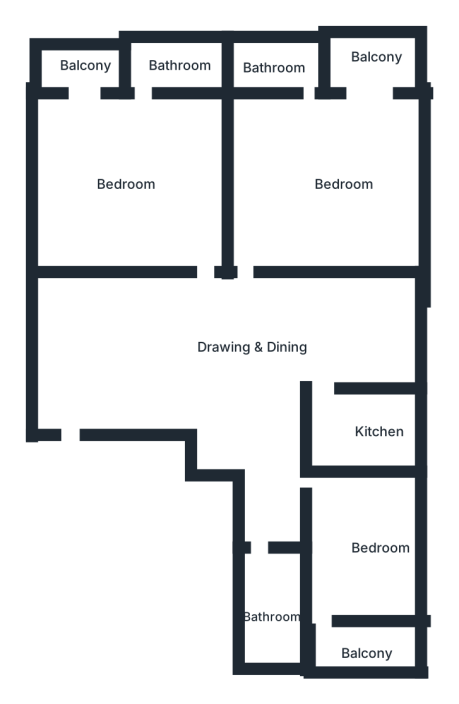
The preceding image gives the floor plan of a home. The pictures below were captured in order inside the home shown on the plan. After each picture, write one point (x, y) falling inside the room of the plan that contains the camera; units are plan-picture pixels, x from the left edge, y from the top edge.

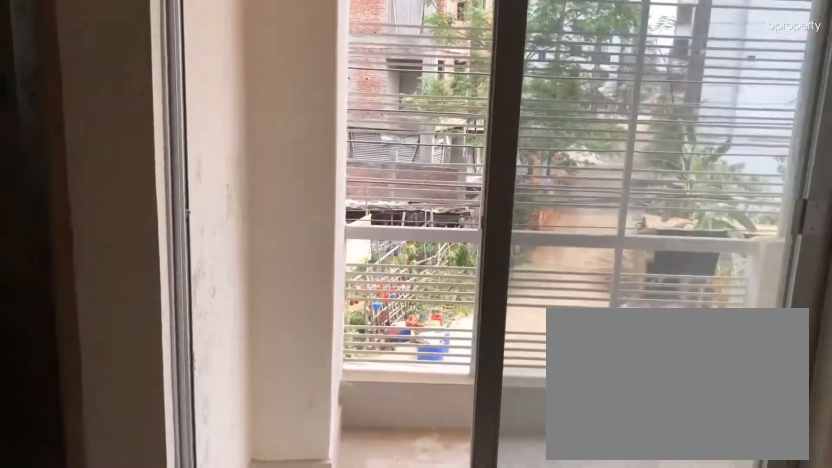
(374, 104)
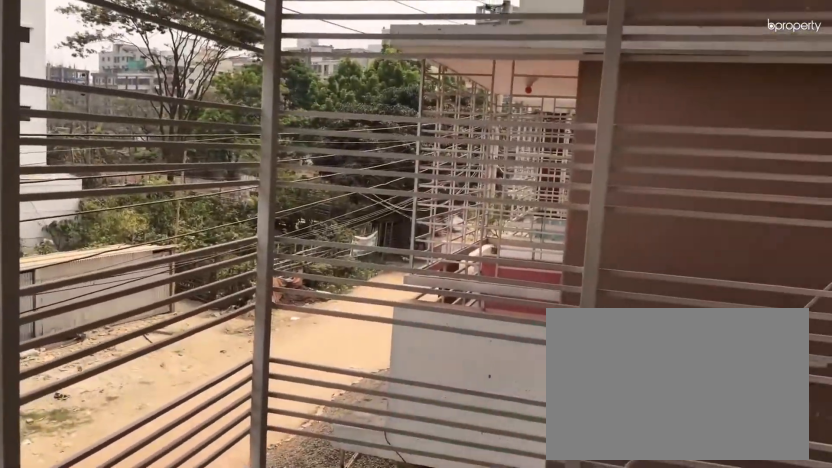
(372, 73)
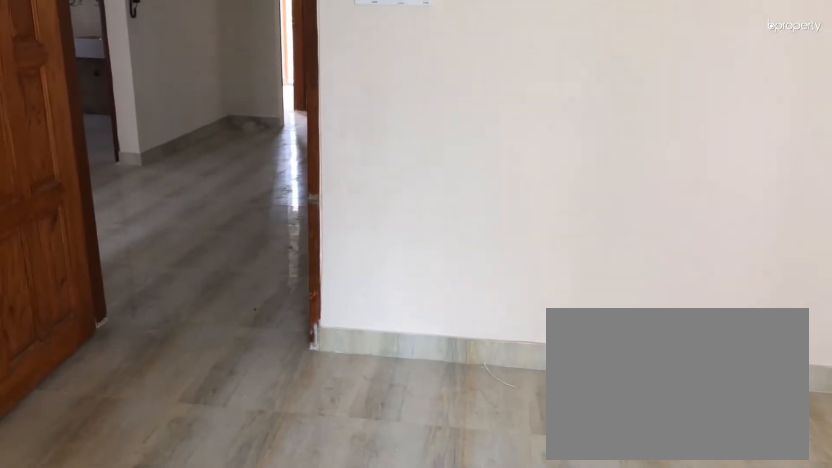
(135, 116)
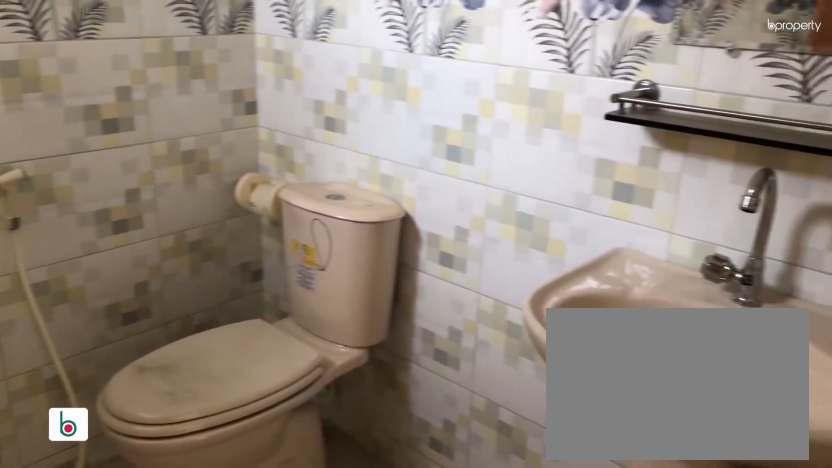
(135, 116)
